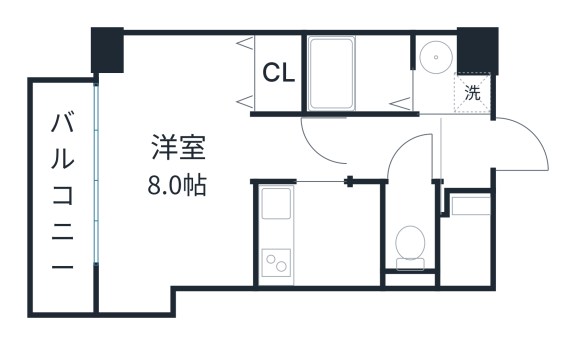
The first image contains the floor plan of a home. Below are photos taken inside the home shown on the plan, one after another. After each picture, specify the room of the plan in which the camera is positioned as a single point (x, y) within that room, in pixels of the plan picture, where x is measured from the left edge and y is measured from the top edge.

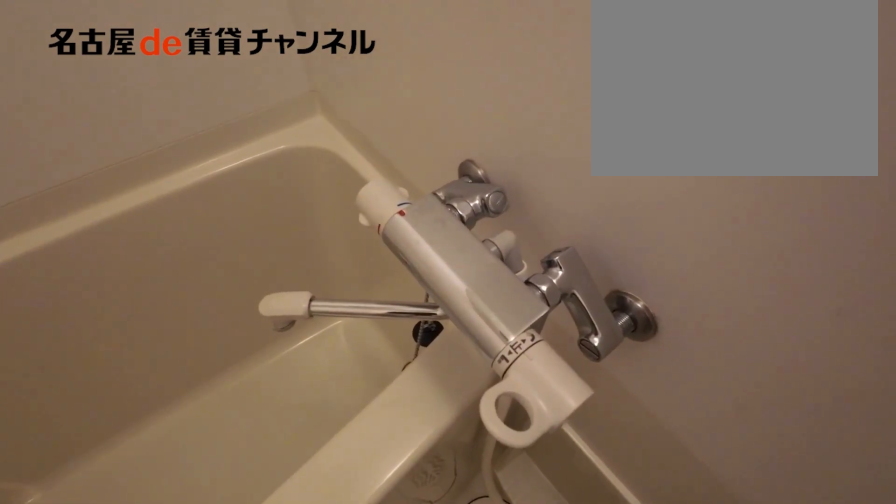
(359, 73)
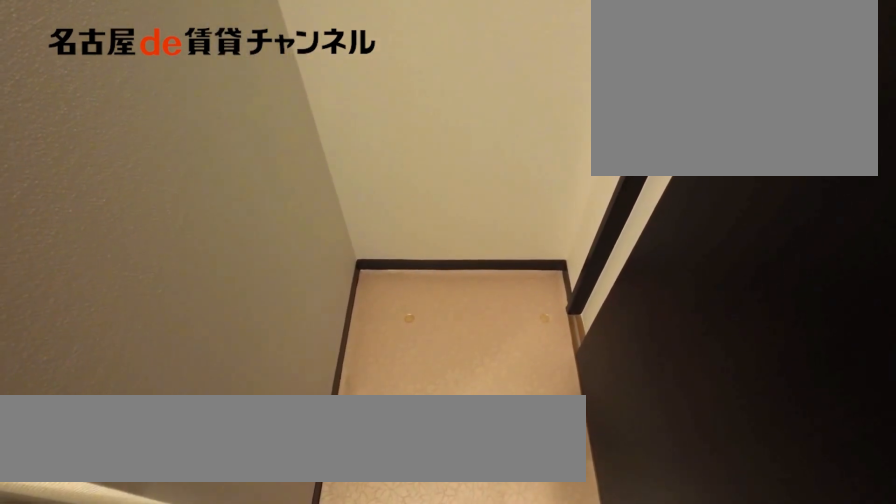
(448, 78)
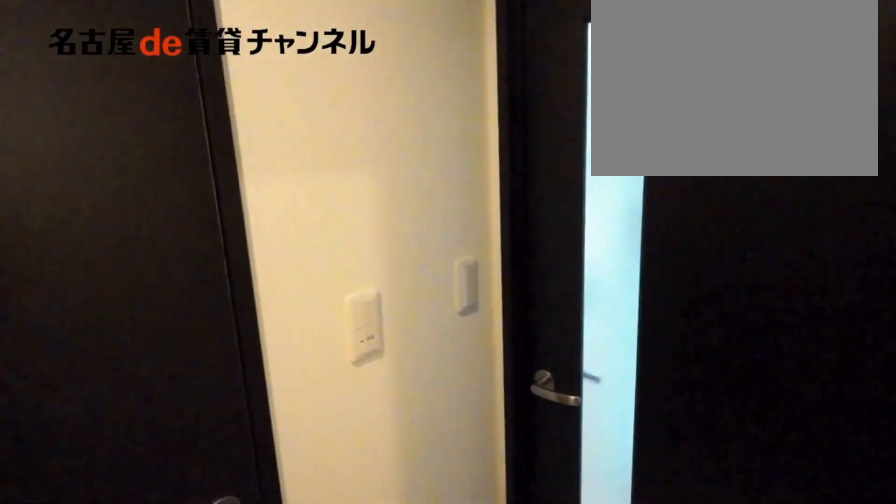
(396, 148)
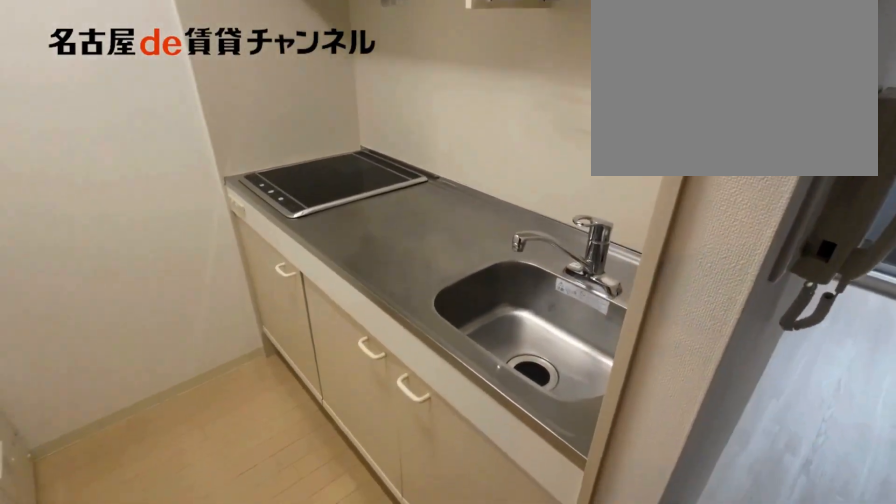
(318, 234)
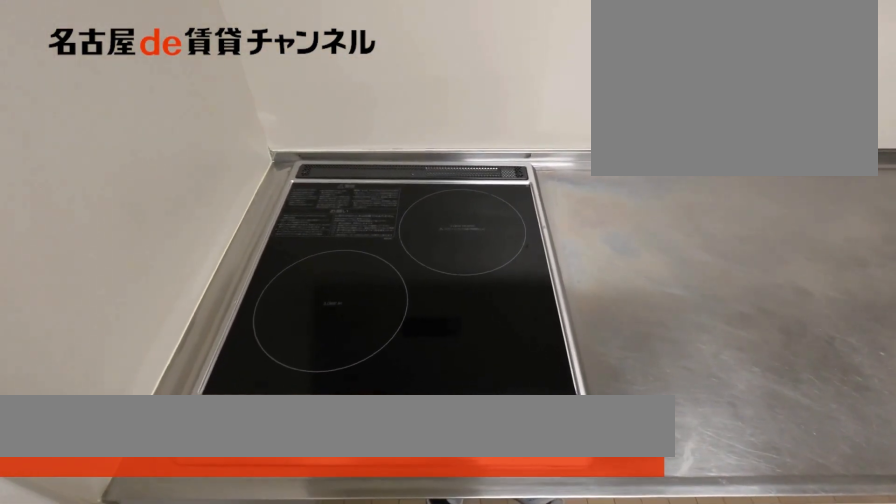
(318, 234)
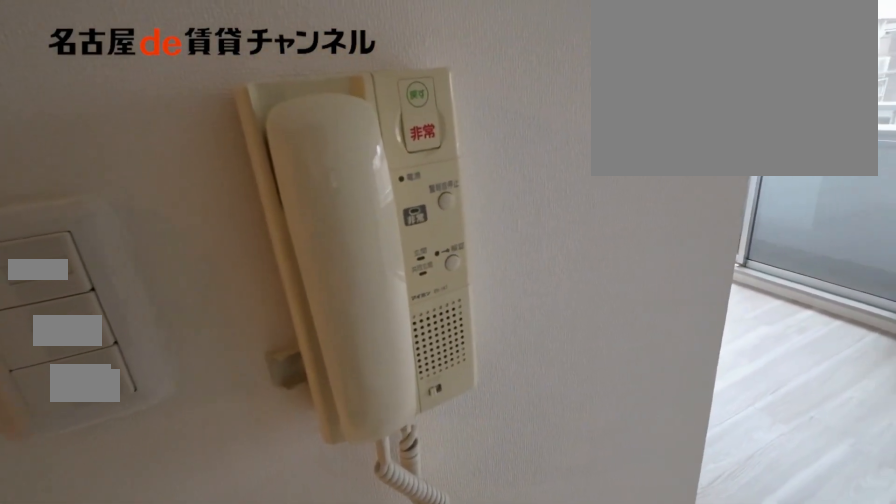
(190, 166)
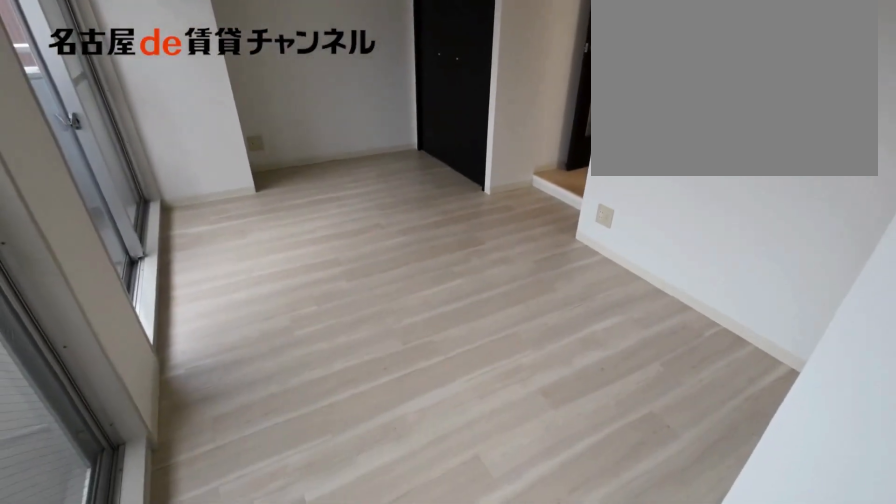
(190, 166)
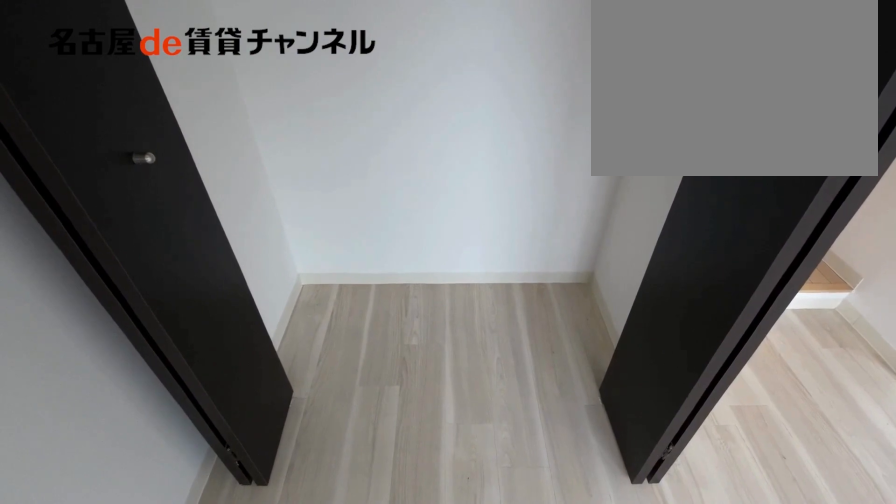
(278, 73)
